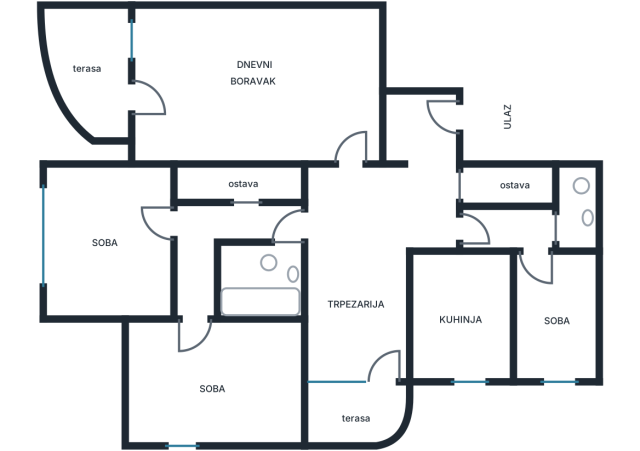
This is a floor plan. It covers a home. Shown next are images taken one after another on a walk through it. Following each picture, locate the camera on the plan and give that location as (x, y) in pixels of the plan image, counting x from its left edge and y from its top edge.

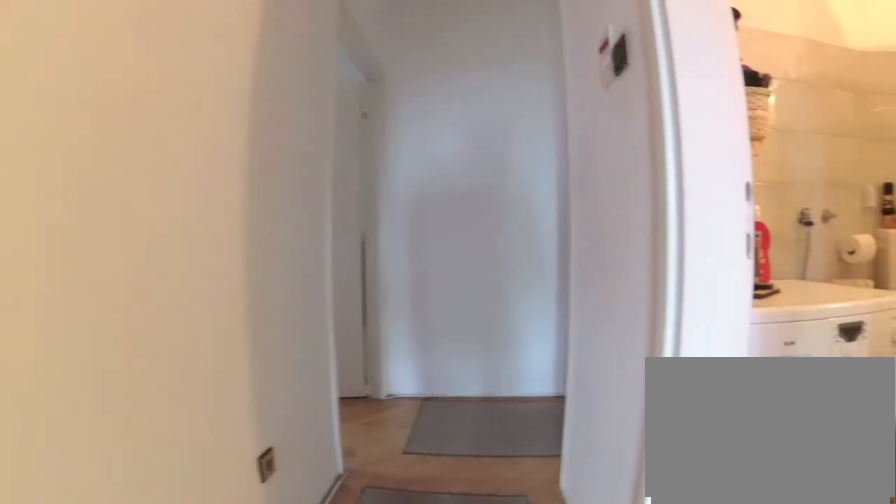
(195, 311)
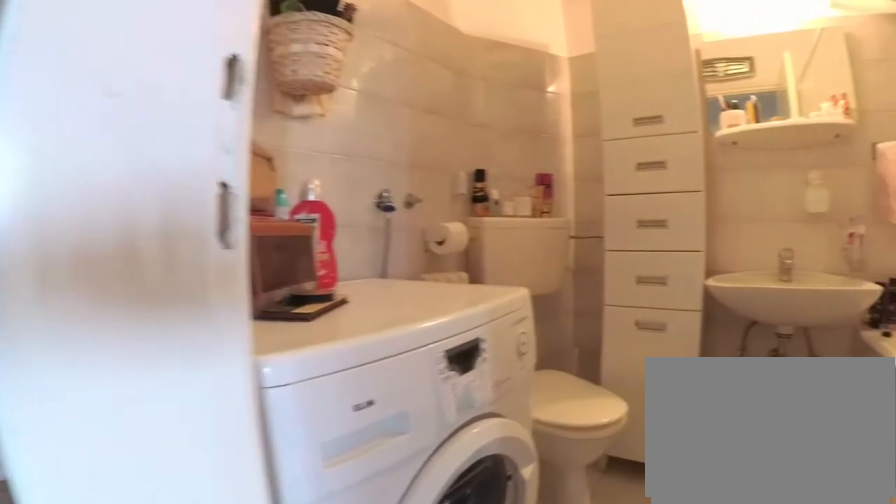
(187, 291)
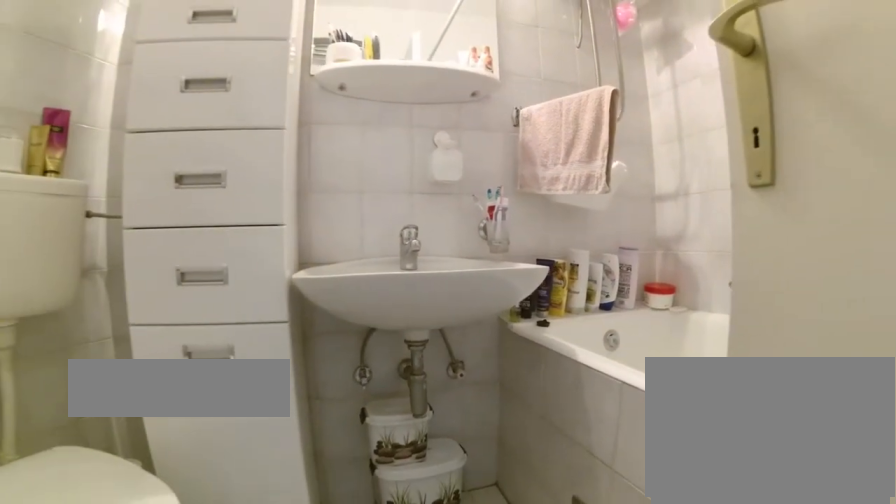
(218, 280)
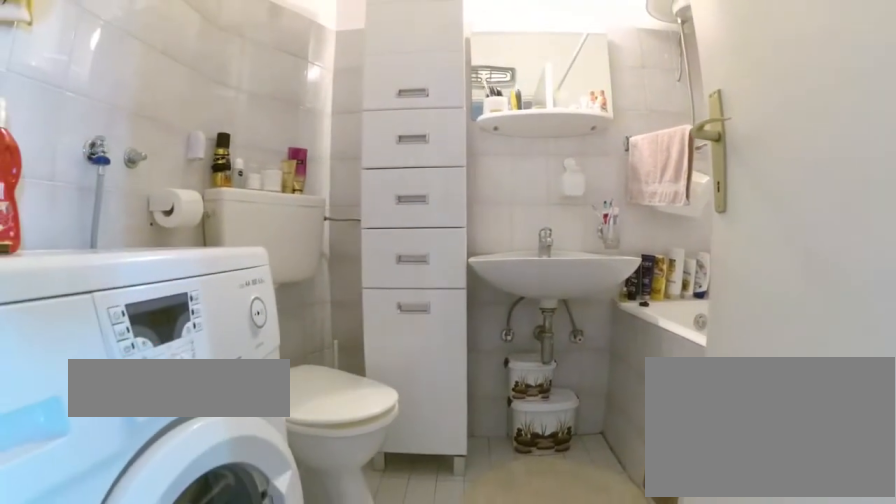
(202, 281)
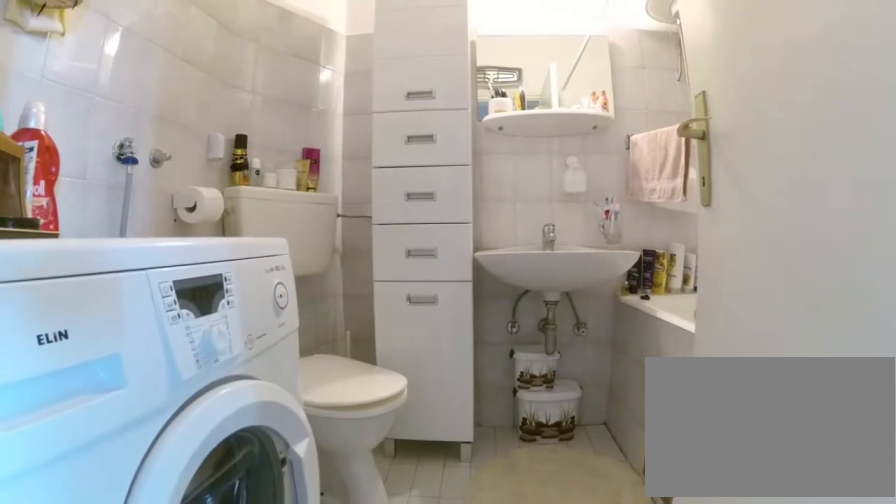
(200, 282)
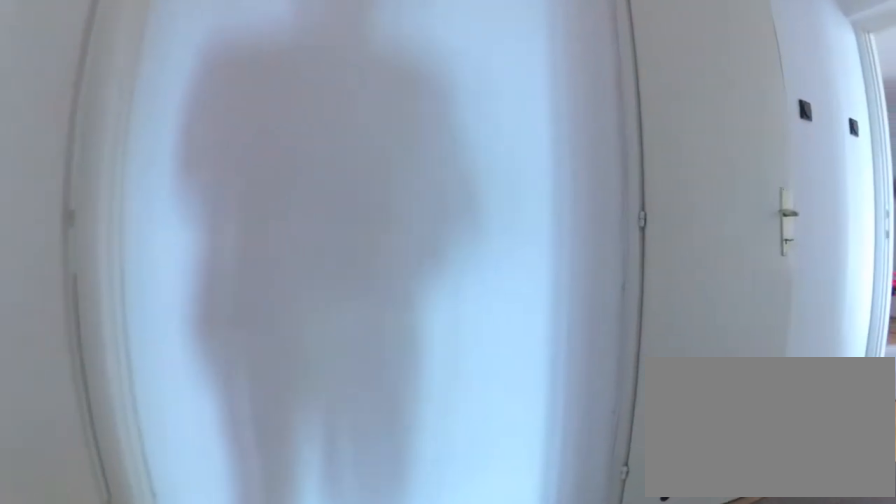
(196, 256)
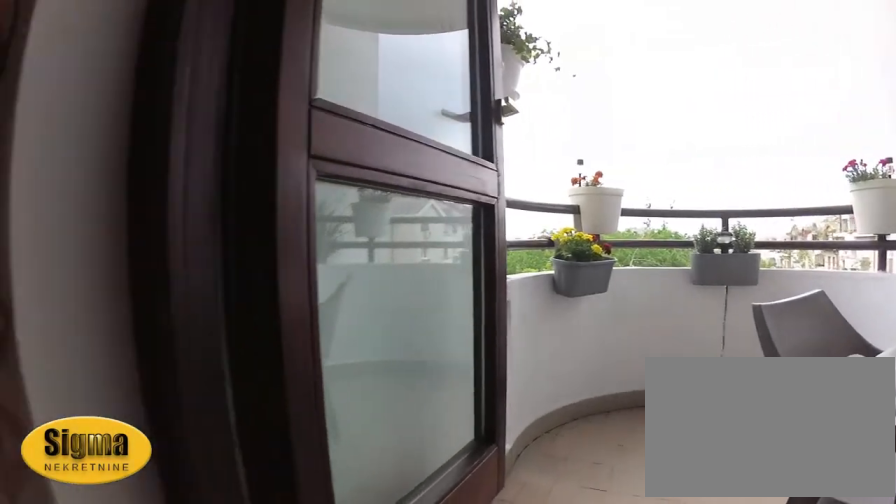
(367, 341)
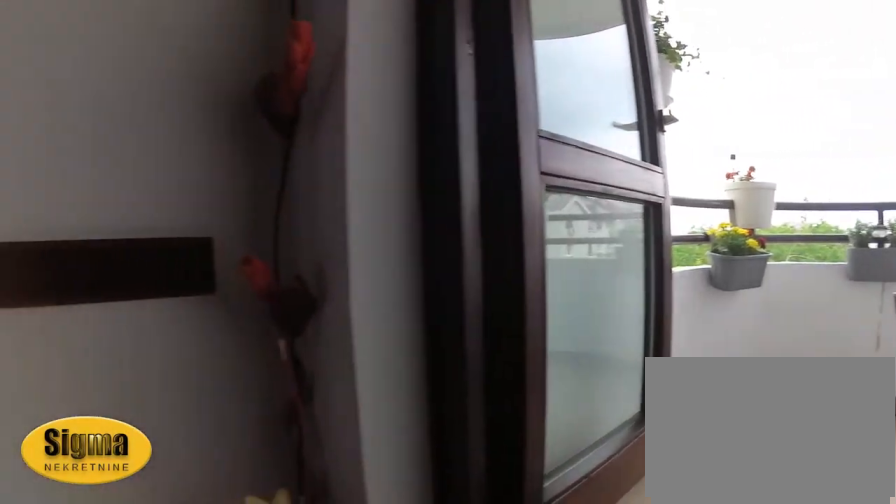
(362, 341)
